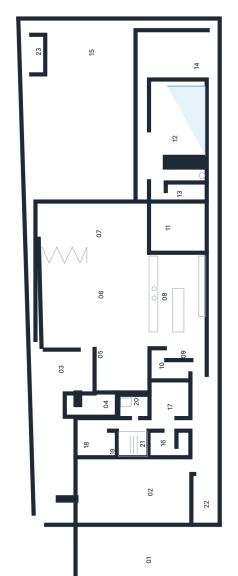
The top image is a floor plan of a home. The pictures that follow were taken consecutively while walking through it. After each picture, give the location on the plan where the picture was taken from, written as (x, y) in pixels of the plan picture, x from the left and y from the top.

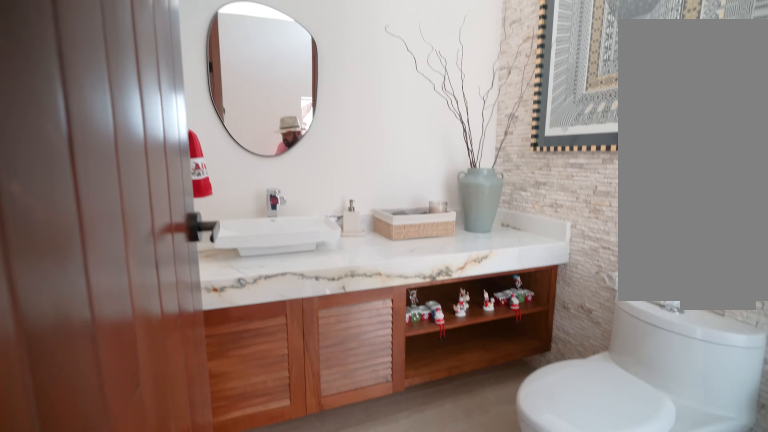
(87, 399)
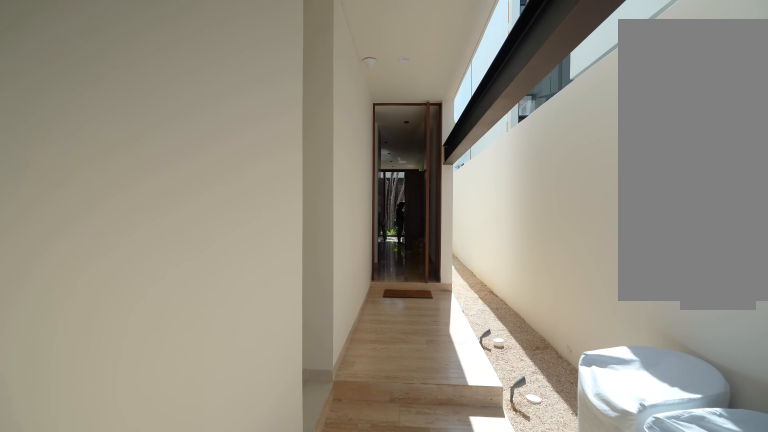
(199, 466)
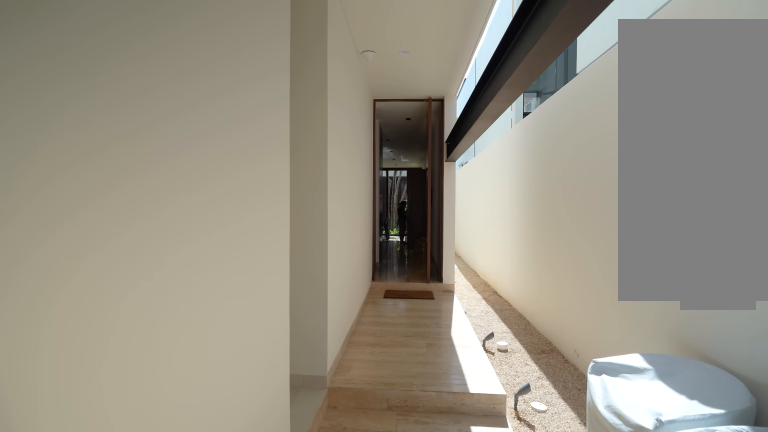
(199, 466)
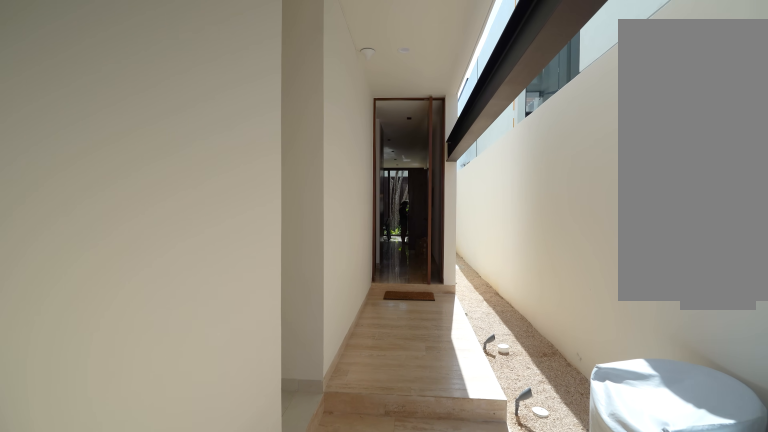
(199, 466)
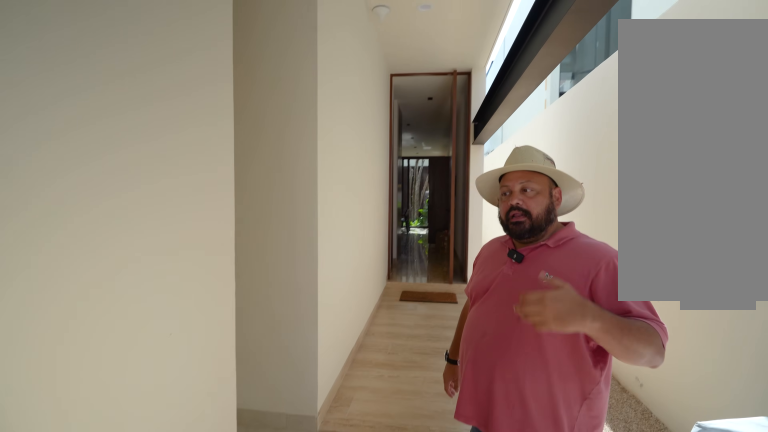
(205, 440)
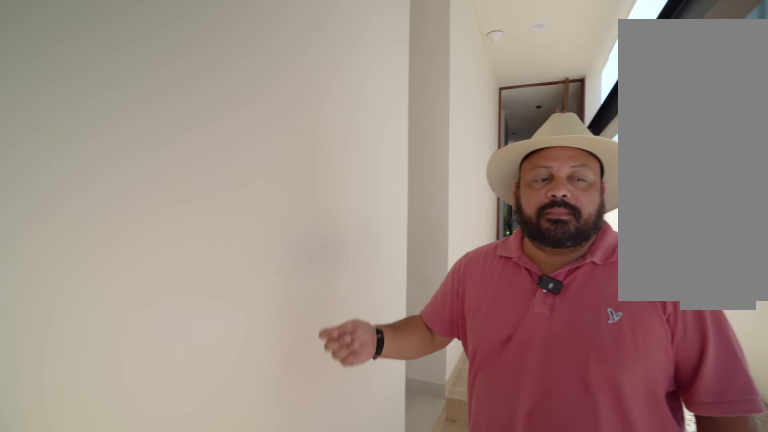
(199, 439)
